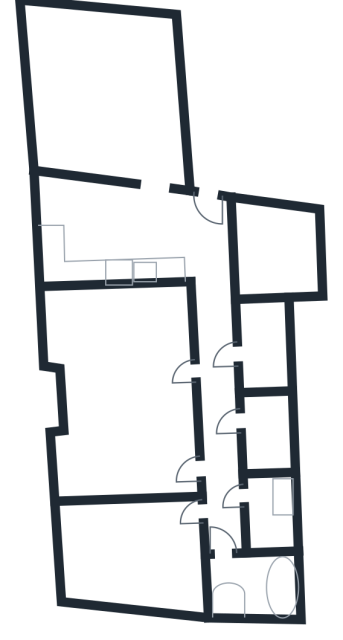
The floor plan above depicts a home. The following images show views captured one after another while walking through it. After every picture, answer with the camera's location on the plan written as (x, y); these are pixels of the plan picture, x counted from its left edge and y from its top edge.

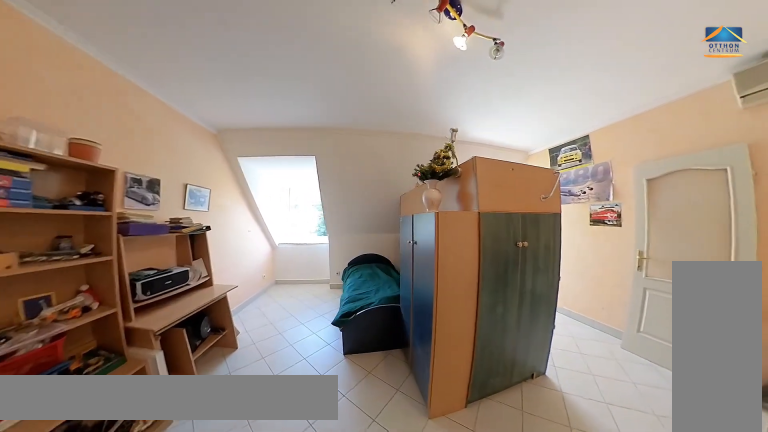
(171, 372)
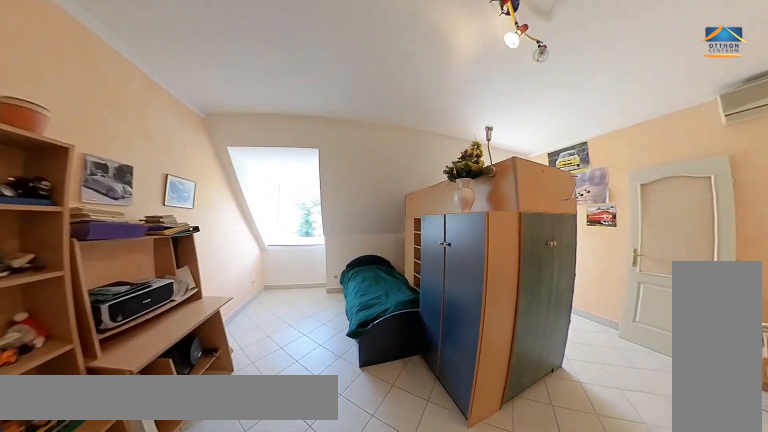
(169, 371)
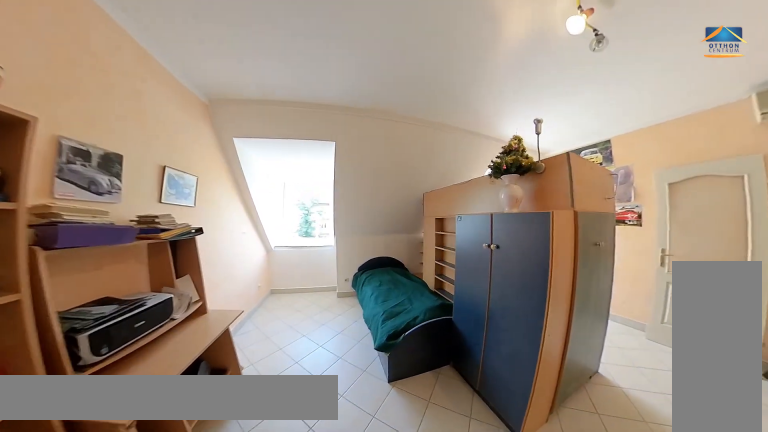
(168, 371)
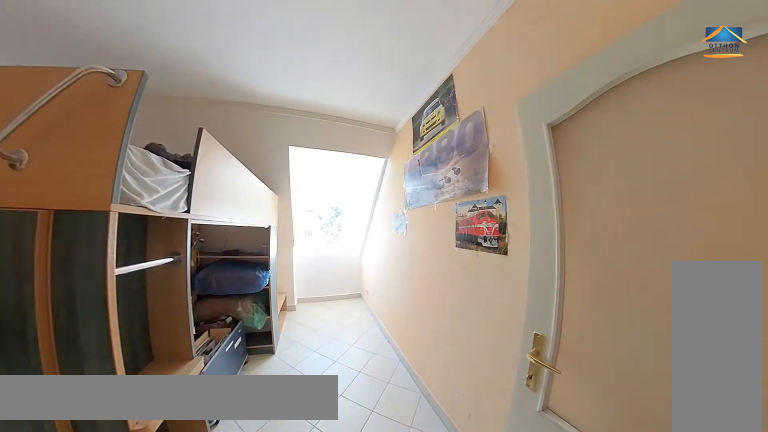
(164, 371)
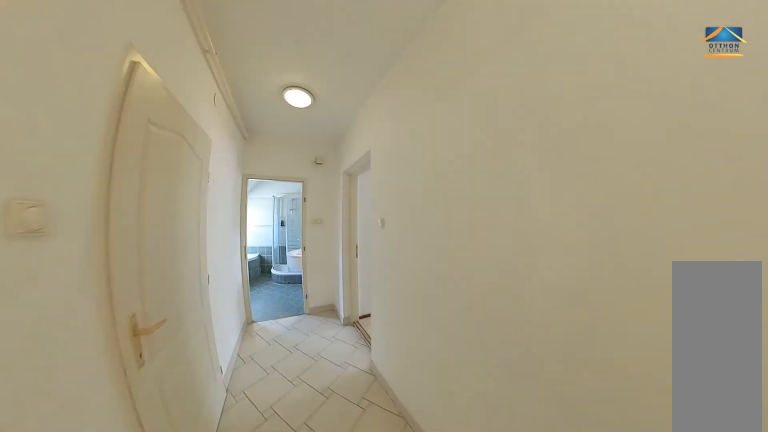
(235, 434)
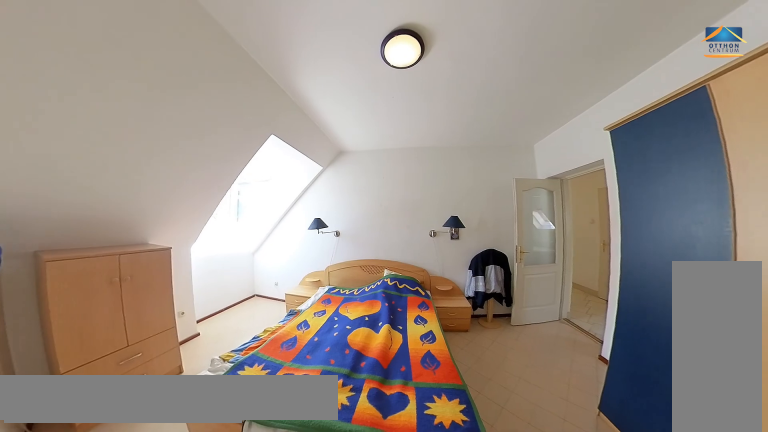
(174, 516)
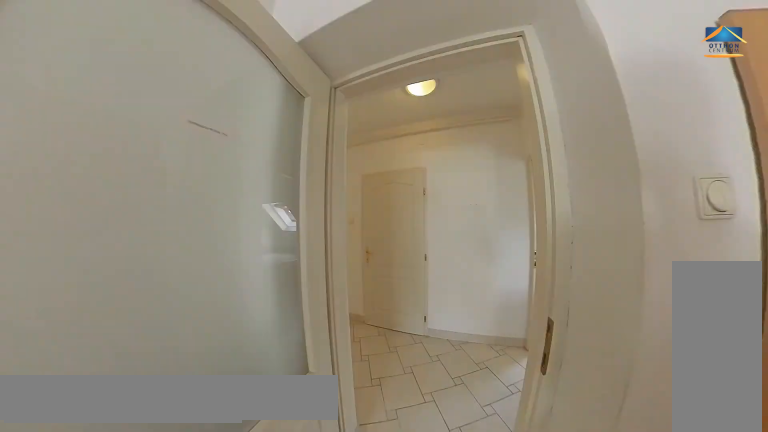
(205, 513)
